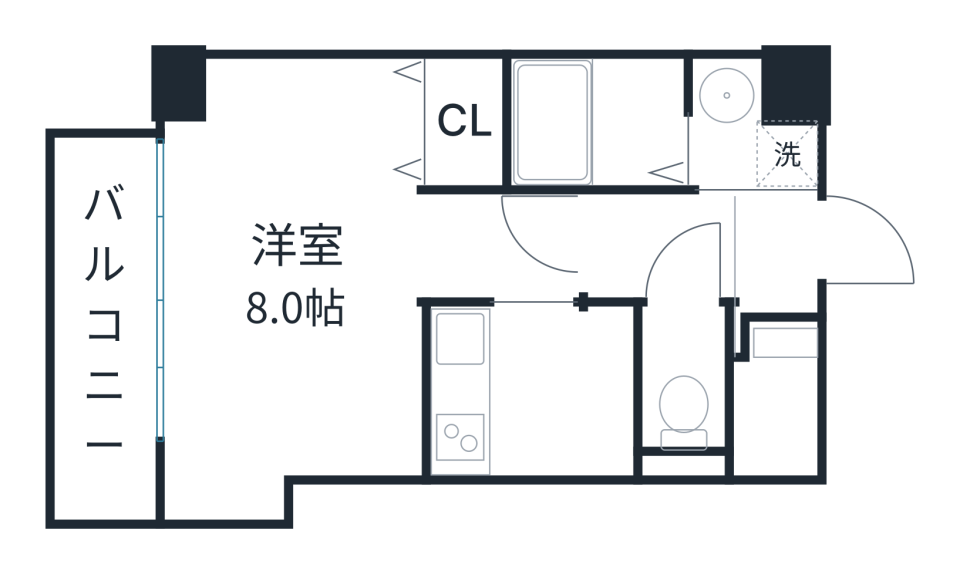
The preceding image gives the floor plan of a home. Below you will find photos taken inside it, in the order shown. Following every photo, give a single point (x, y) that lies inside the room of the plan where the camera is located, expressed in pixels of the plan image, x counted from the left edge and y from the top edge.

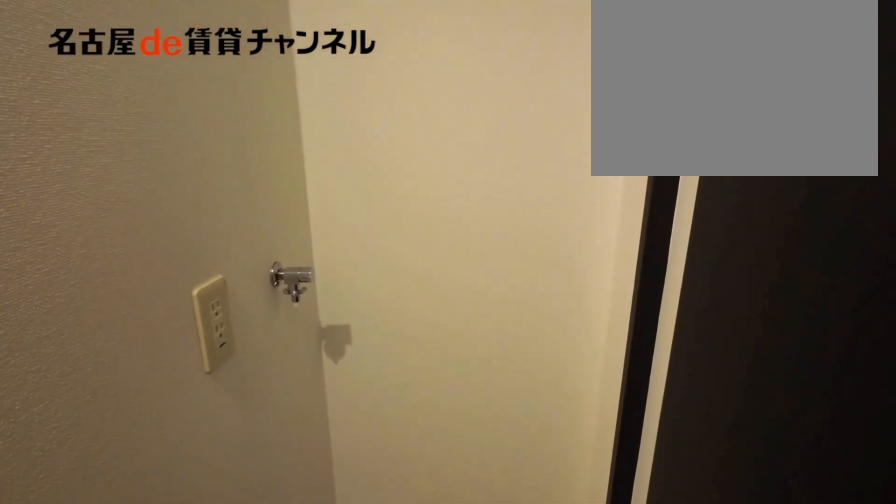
(746, 131)
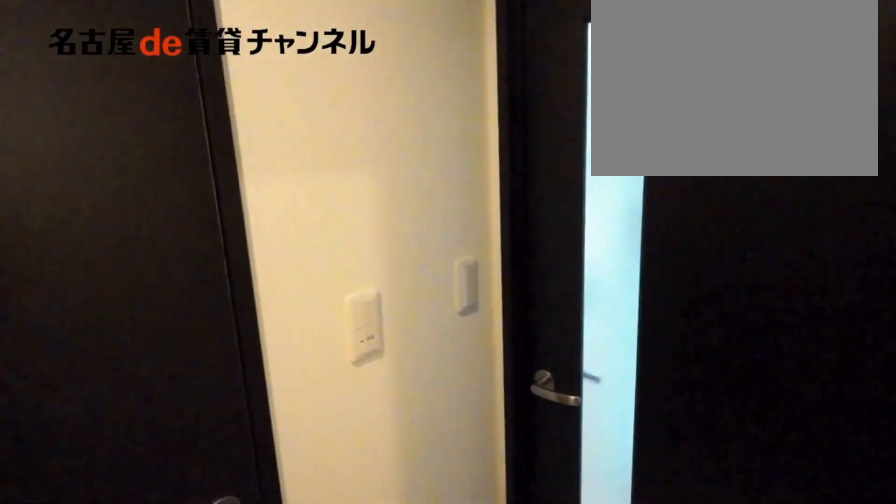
(661, 247)
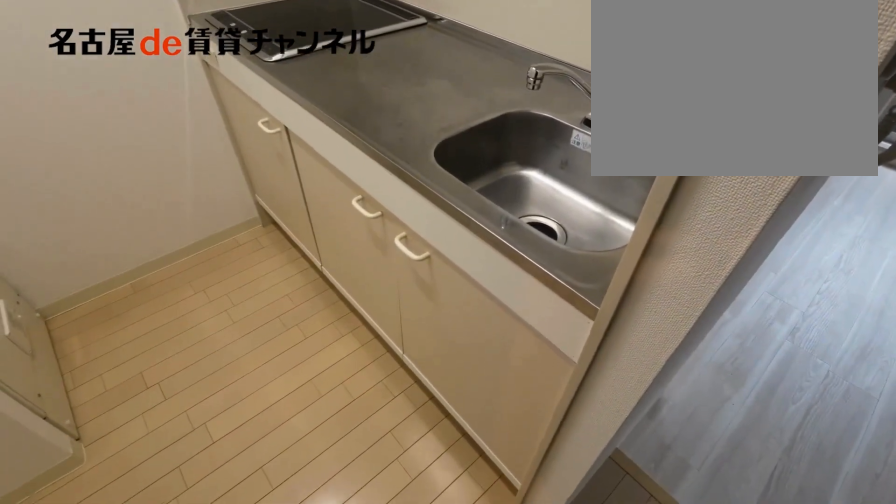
(530, 390)
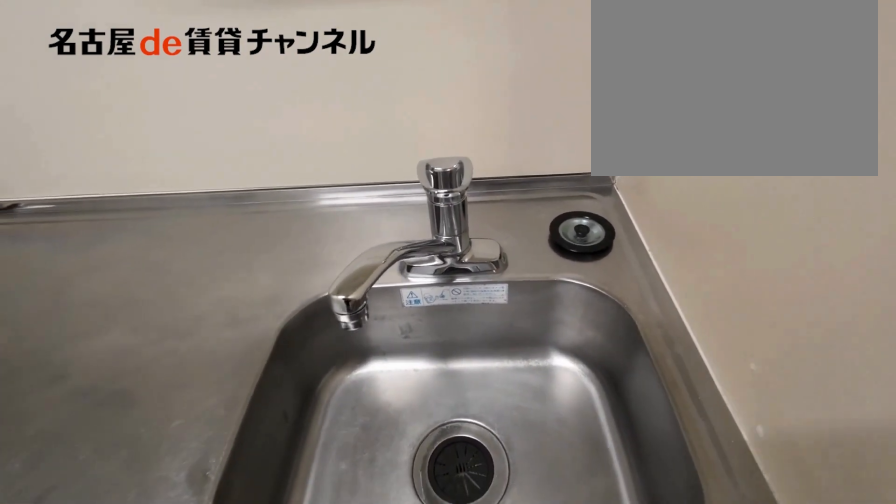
(530, 390)
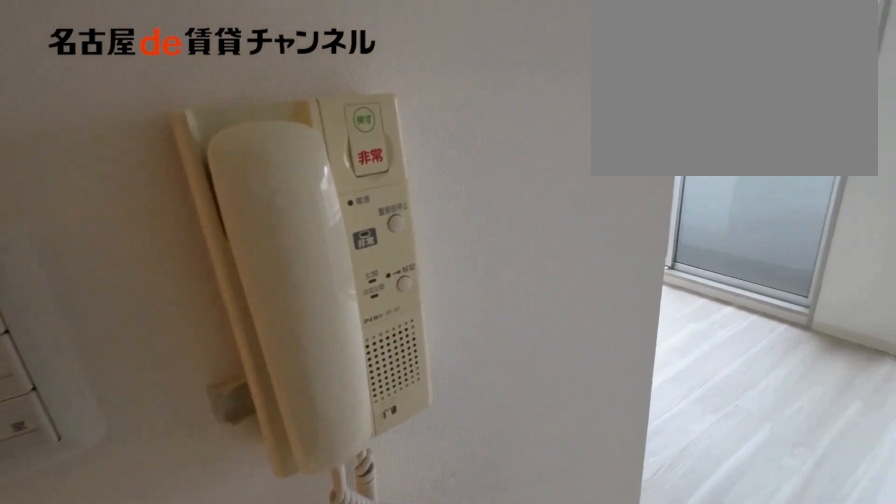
(318, 276)
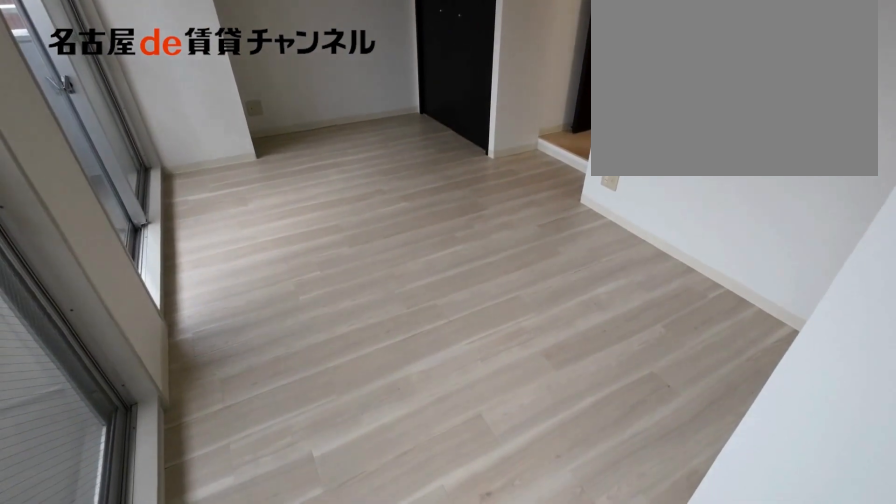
(318, 276)
